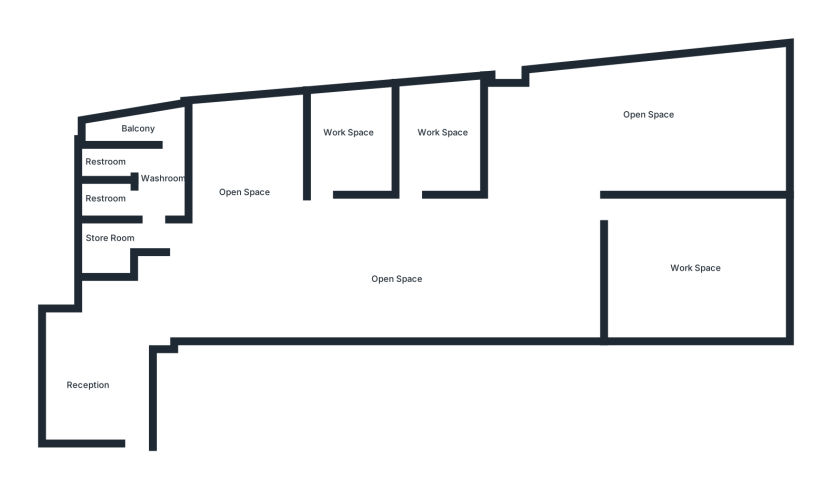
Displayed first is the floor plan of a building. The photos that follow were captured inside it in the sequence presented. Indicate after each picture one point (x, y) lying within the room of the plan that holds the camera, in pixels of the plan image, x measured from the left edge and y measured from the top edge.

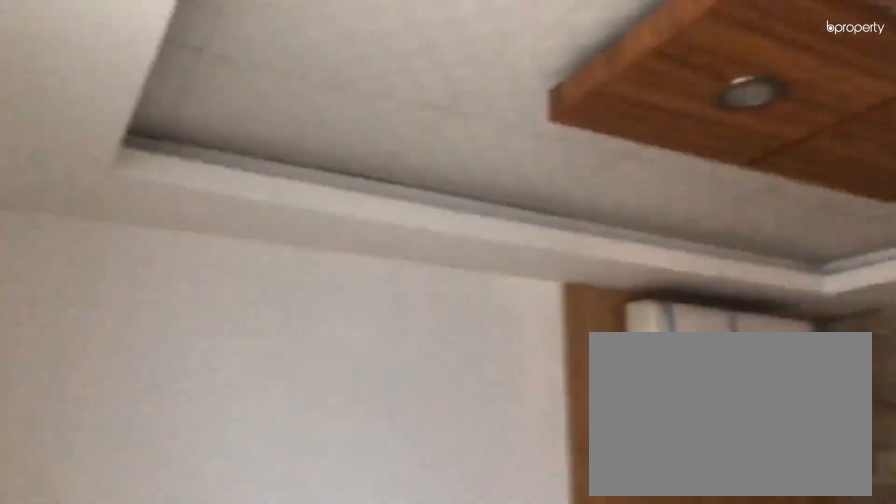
(95, 366)
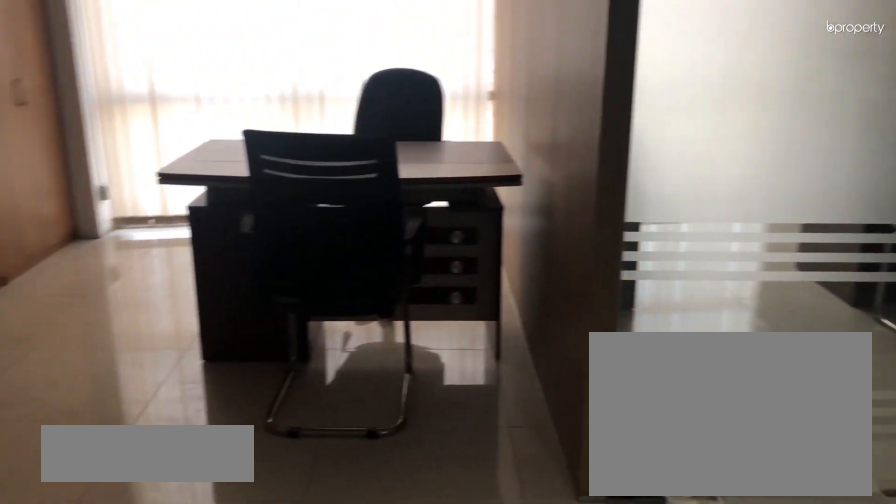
(380, 283)
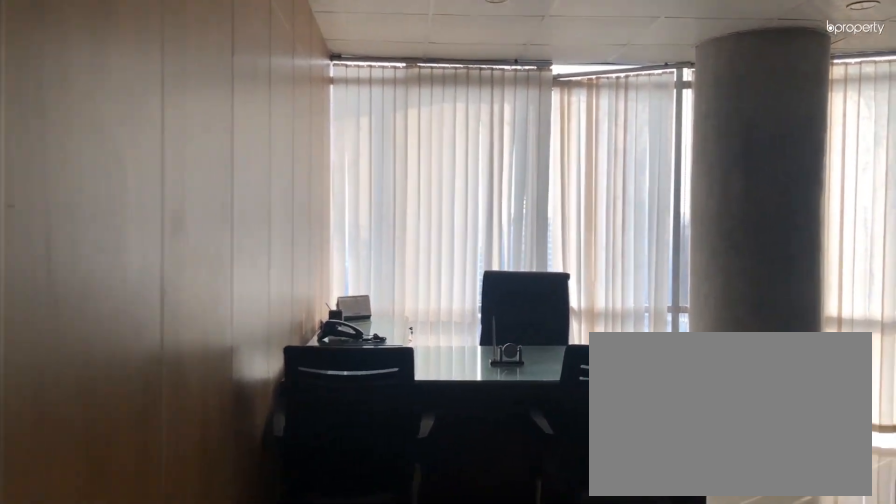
(685, 257)
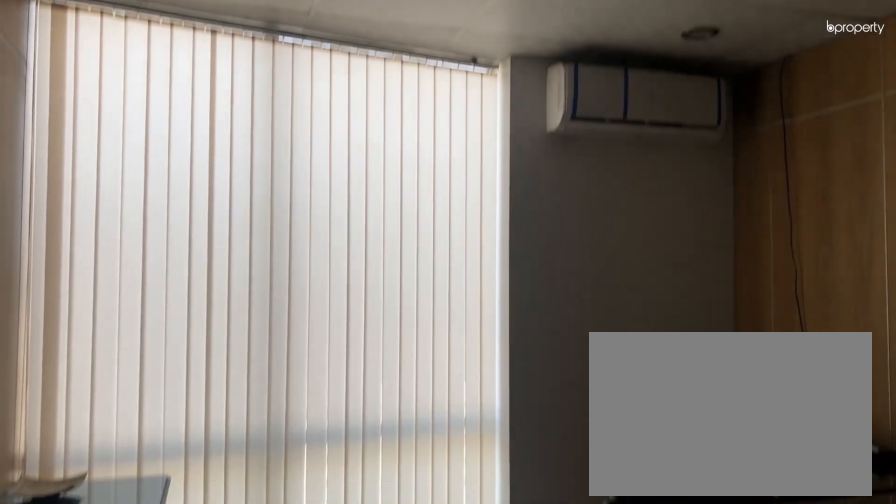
(335, 145)
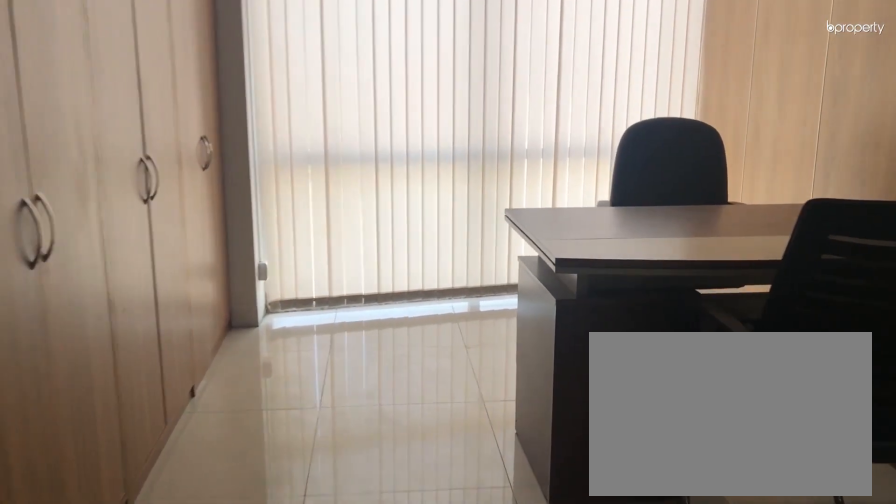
(253, 199)
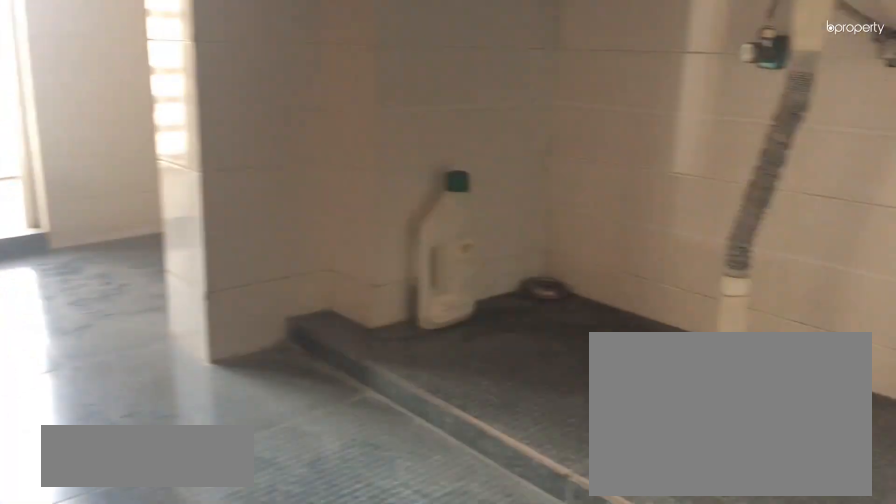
(161, 197)
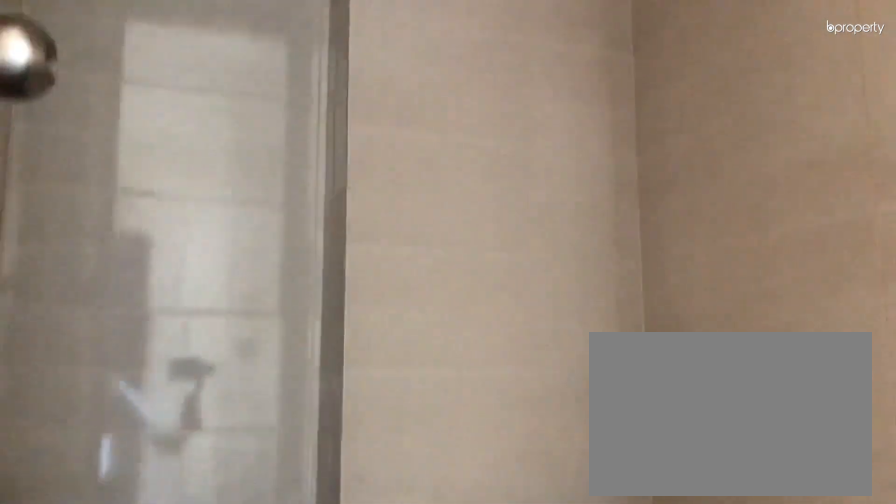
(104, 202)
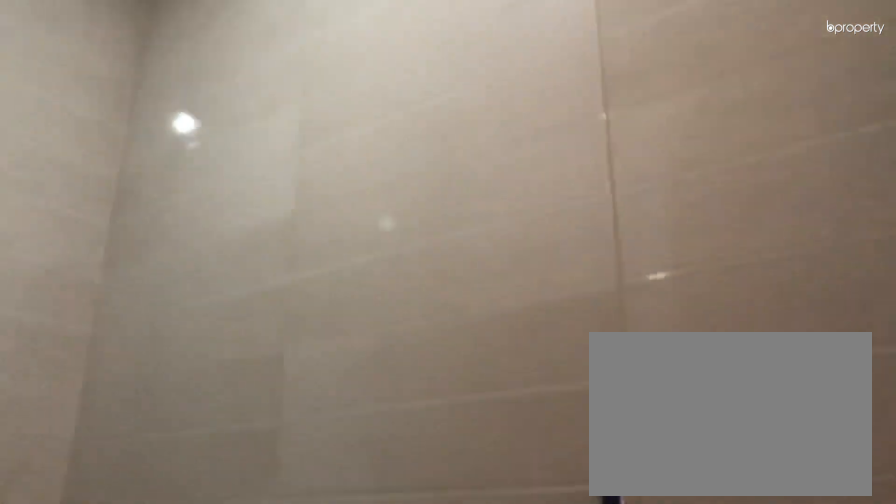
(103, 161)
